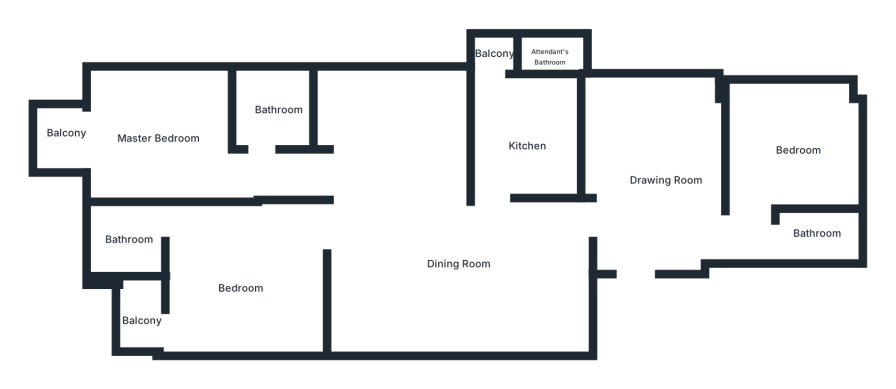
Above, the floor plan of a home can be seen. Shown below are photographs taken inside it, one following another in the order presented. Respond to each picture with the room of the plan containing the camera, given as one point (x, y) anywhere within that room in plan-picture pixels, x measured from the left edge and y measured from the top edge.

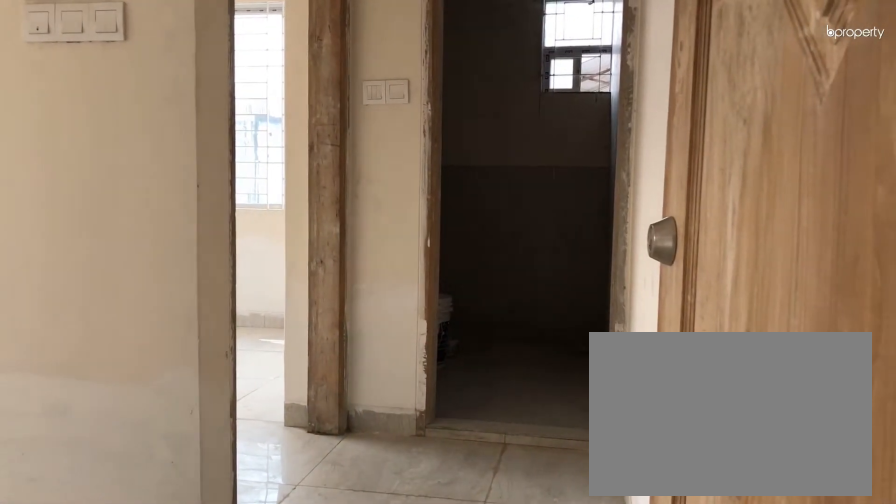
(668, 182)
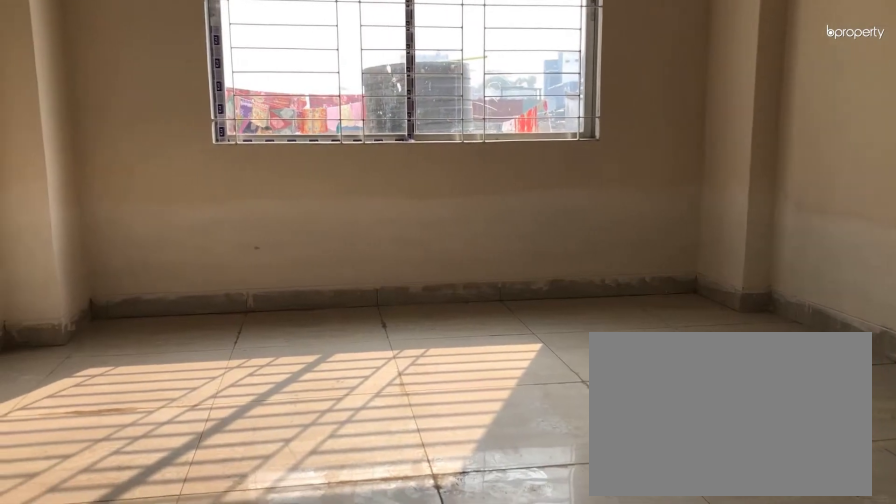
(668, 182)
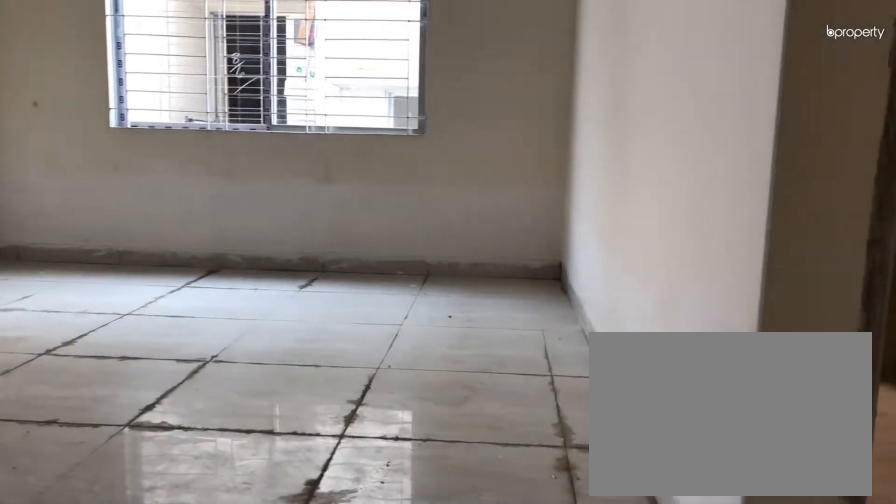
(463, 267)
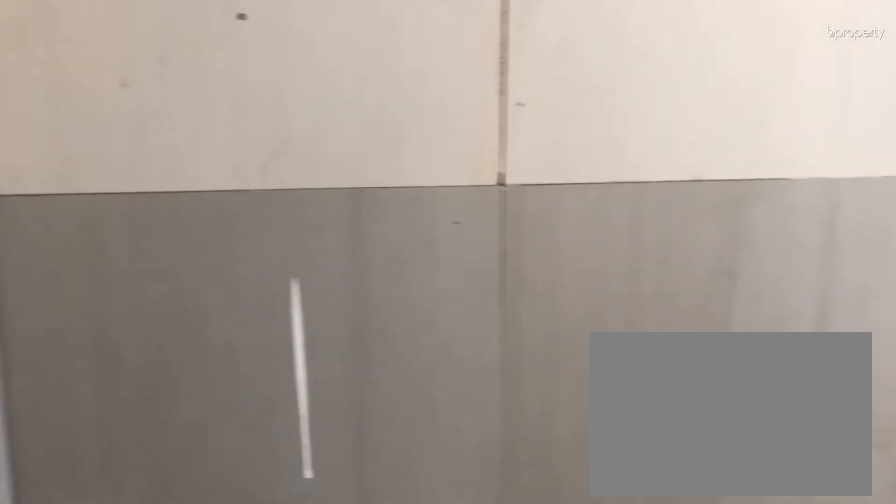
(818, 233)
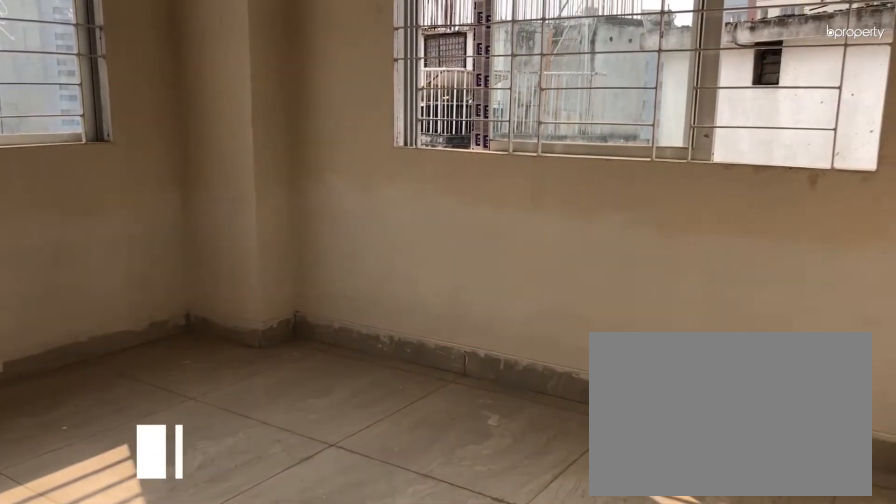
(801, 149)
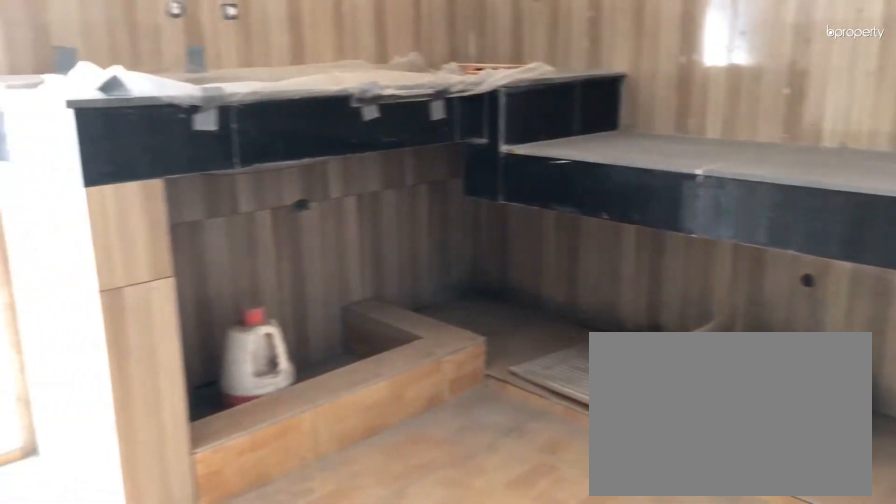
(529, 148)
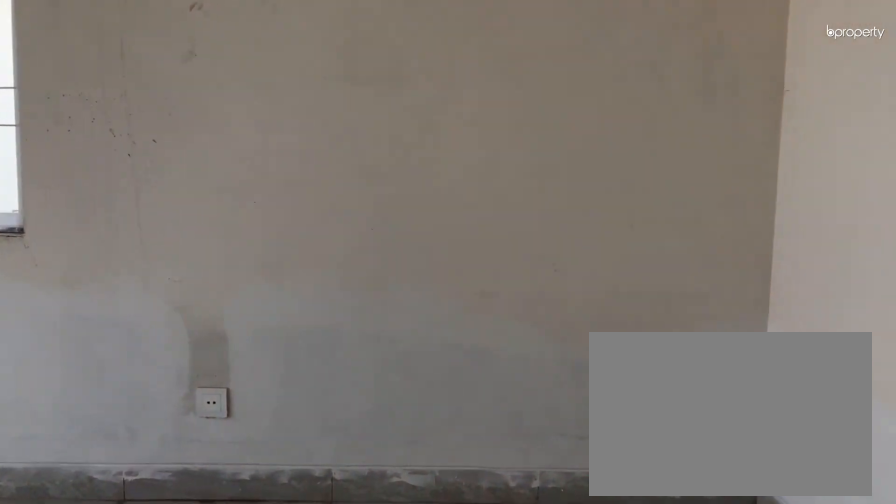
(154, 140)
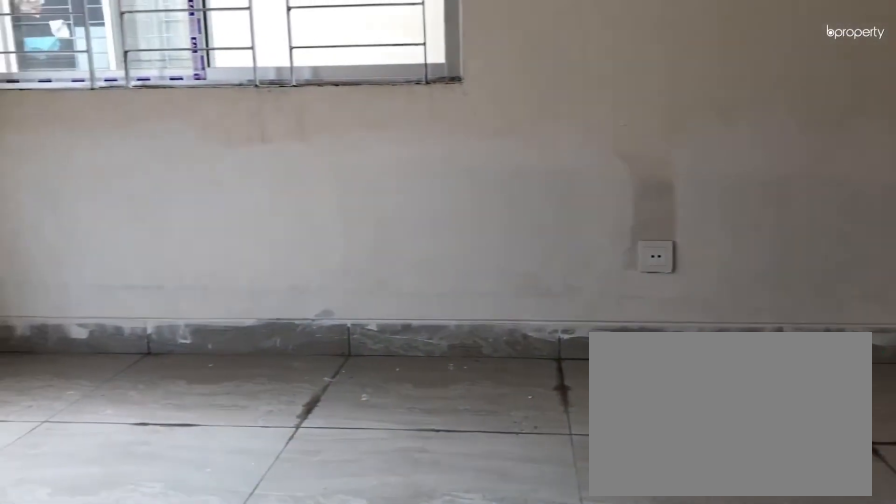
(154, 140)
